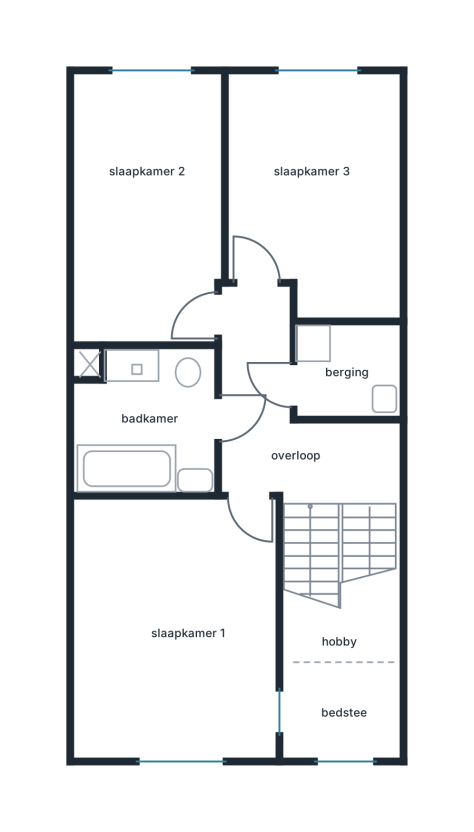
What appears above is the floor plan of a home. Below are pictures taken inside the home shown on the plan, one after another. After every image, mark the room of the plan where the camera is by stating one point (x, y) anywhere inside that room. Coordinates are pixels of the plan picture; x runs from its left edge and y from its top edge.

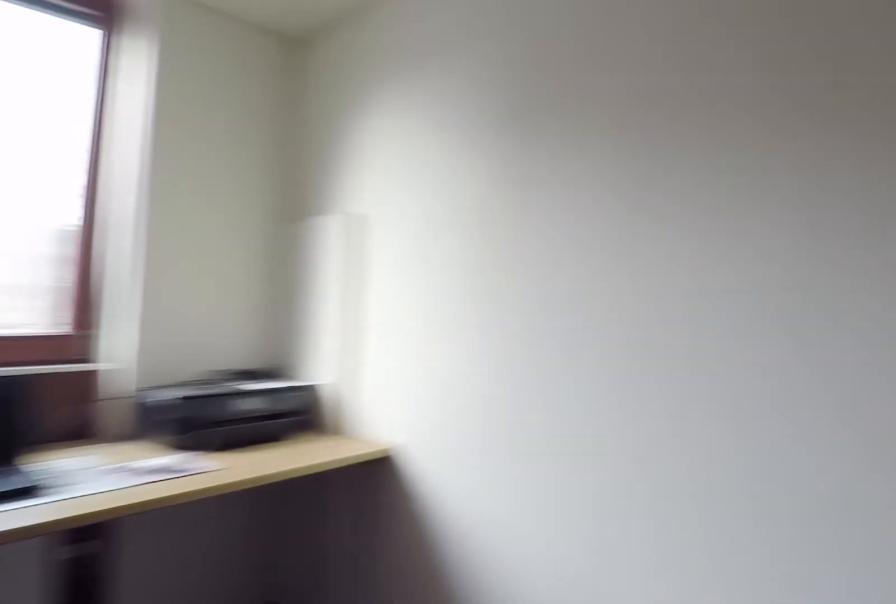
(343, 671)
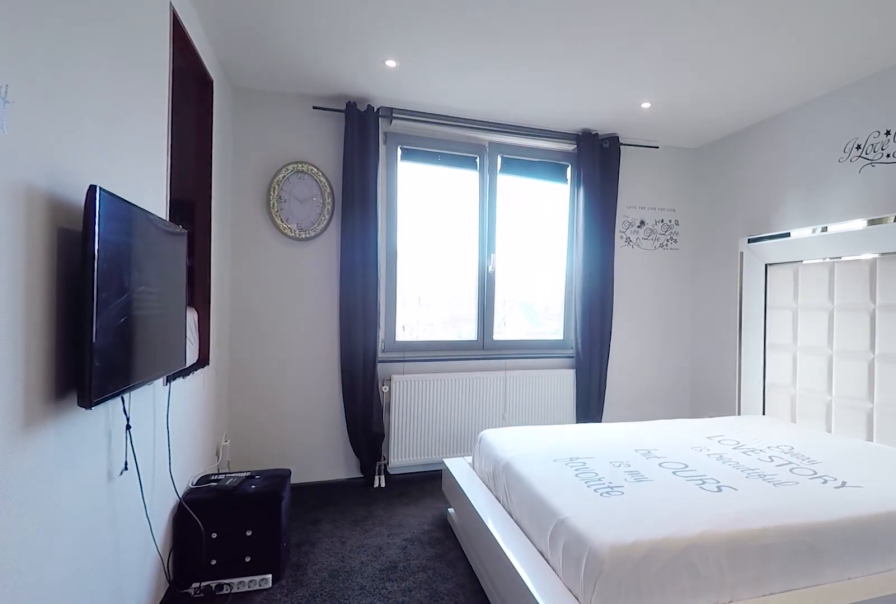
(178, 627)
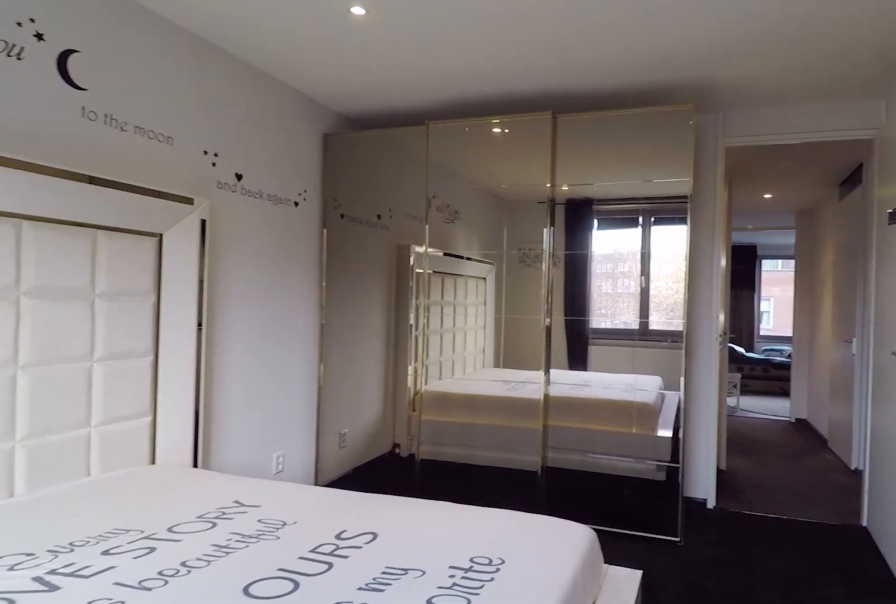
(178, 627)
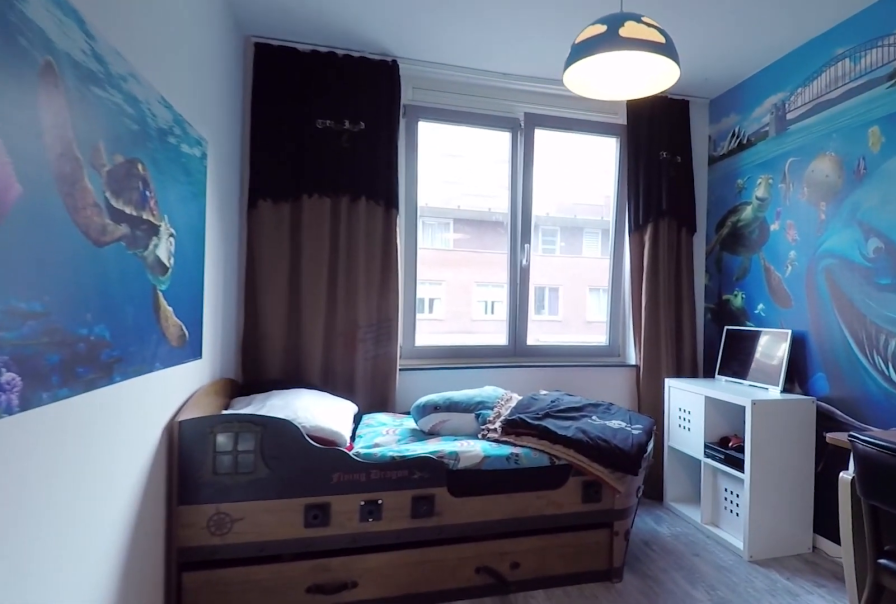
(315, 191)
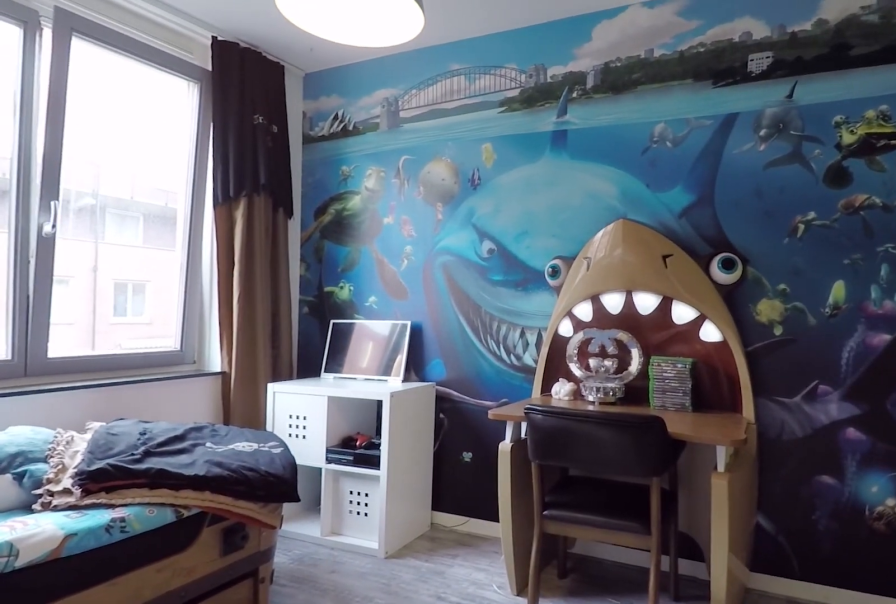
(315, 191)
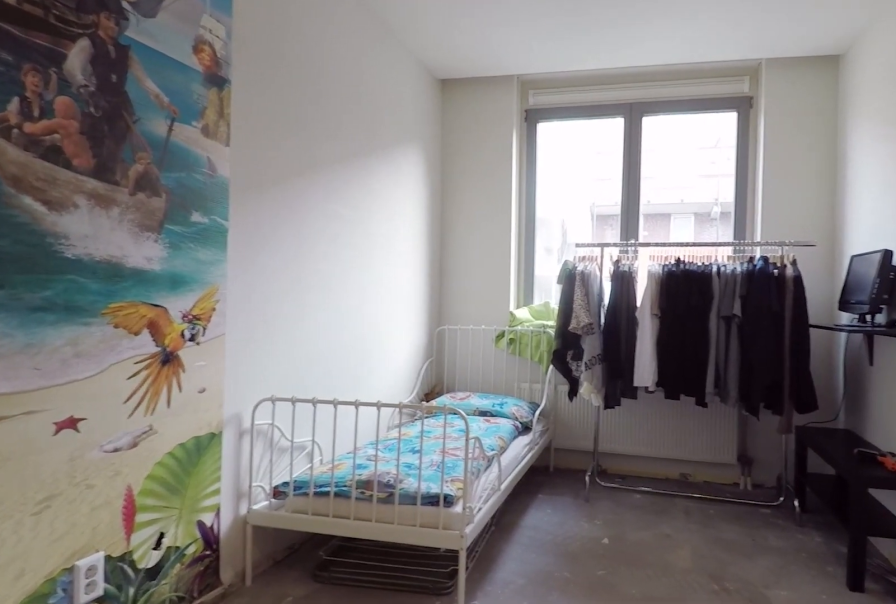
(148, 209)
